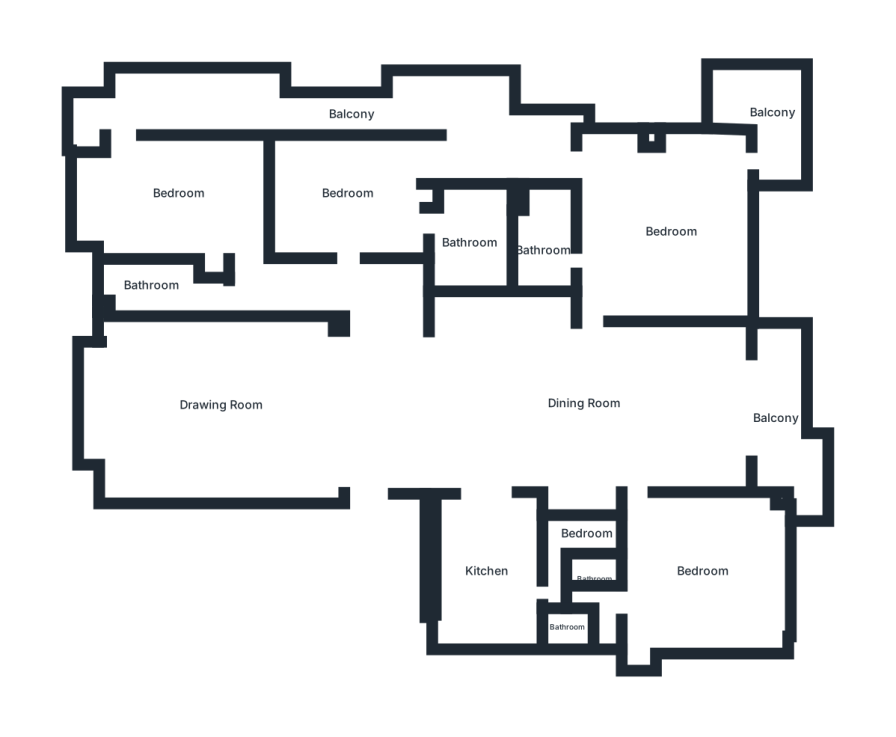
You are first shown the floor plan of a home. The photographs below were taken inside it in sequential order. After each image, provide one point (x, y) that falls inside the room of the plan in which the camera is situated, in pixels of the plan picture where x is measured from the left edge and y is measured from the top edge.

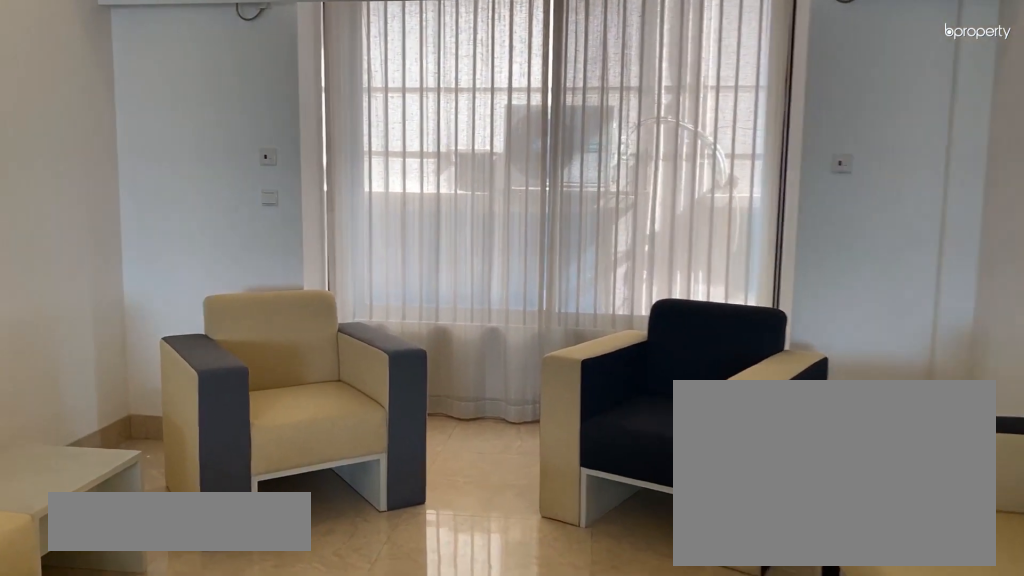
(224, 413)
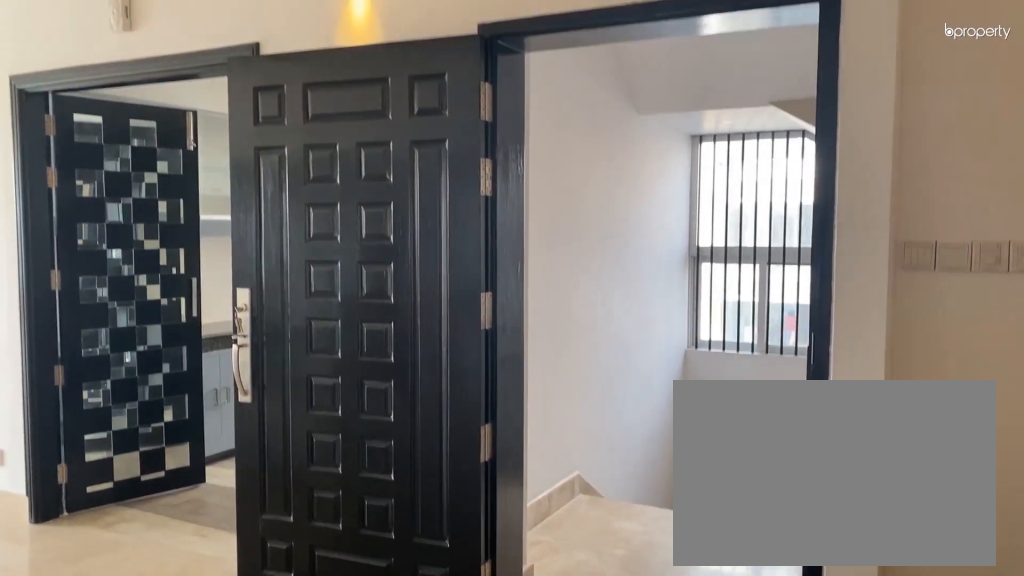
(224, 413)
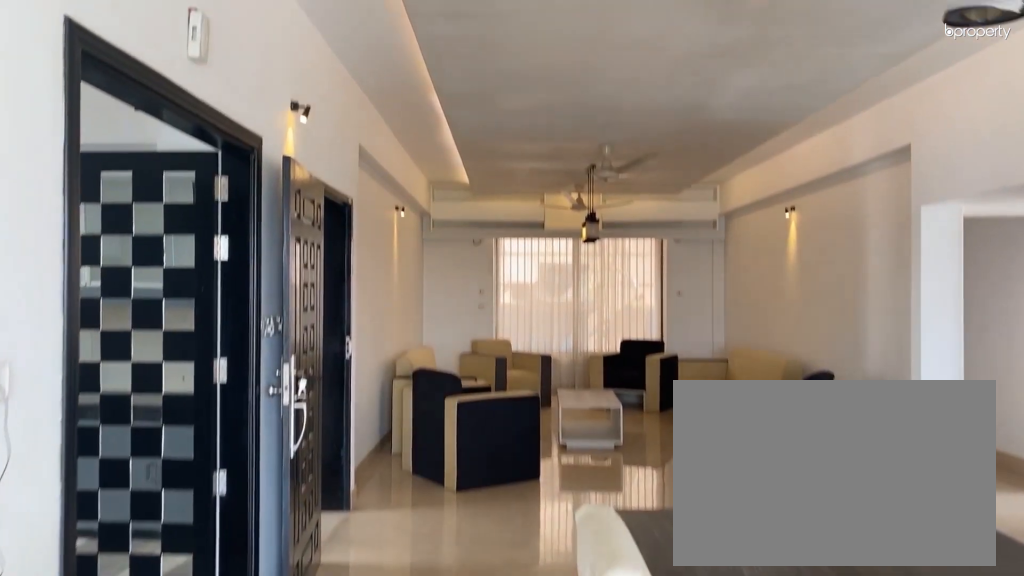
(580, 403)
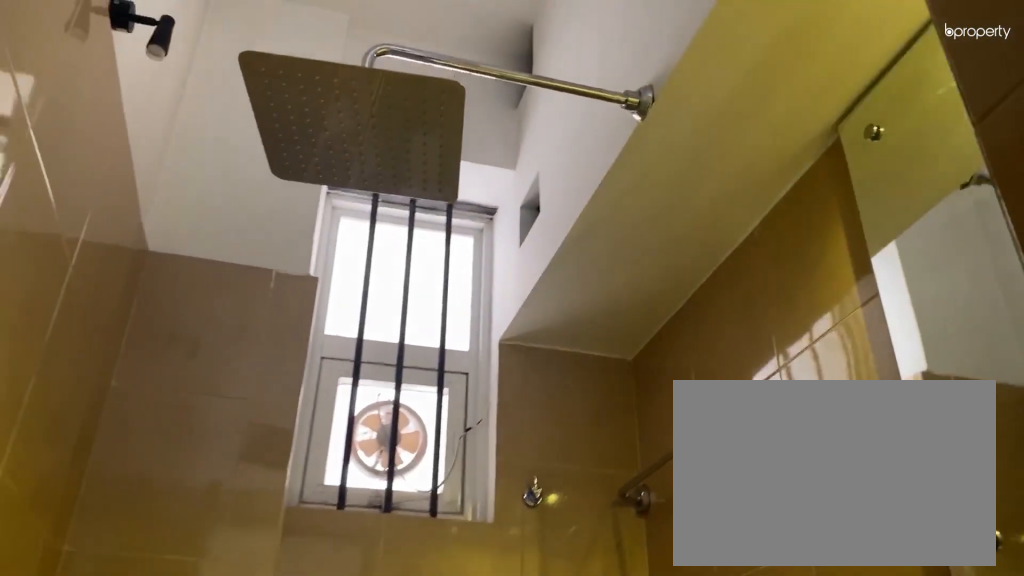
(149, 281)
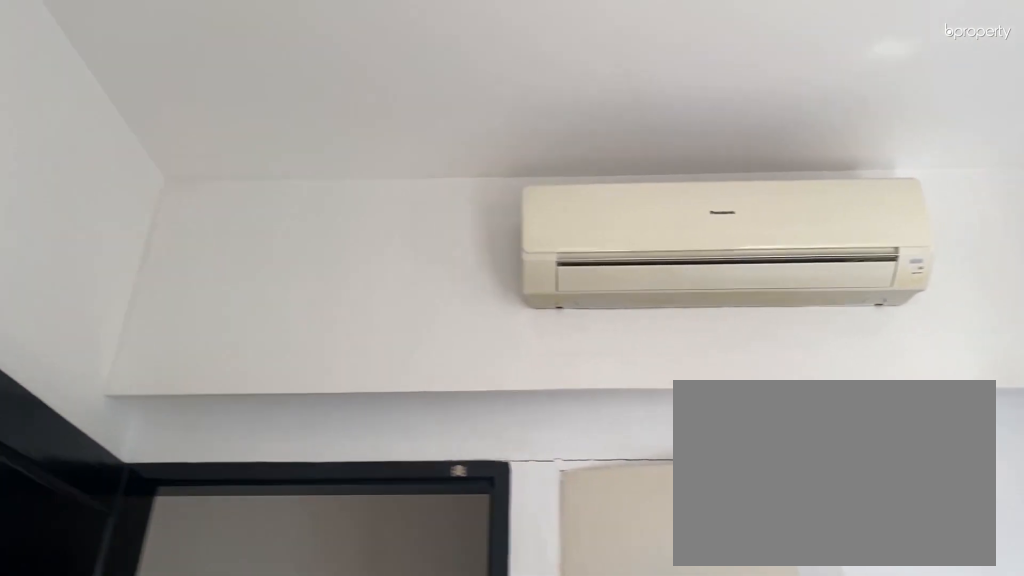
(177, 197)
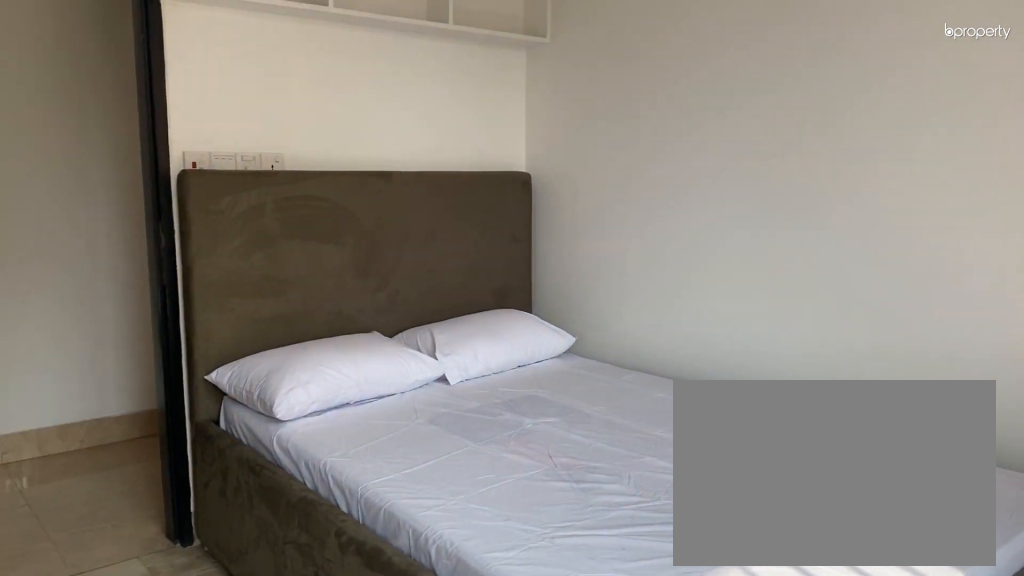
(345, 192)
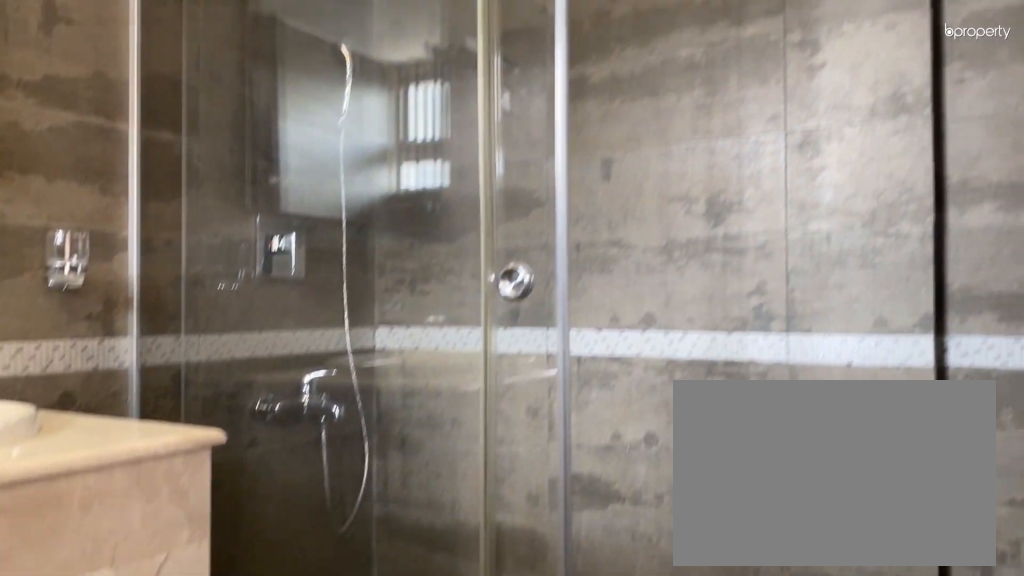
(467, 243)
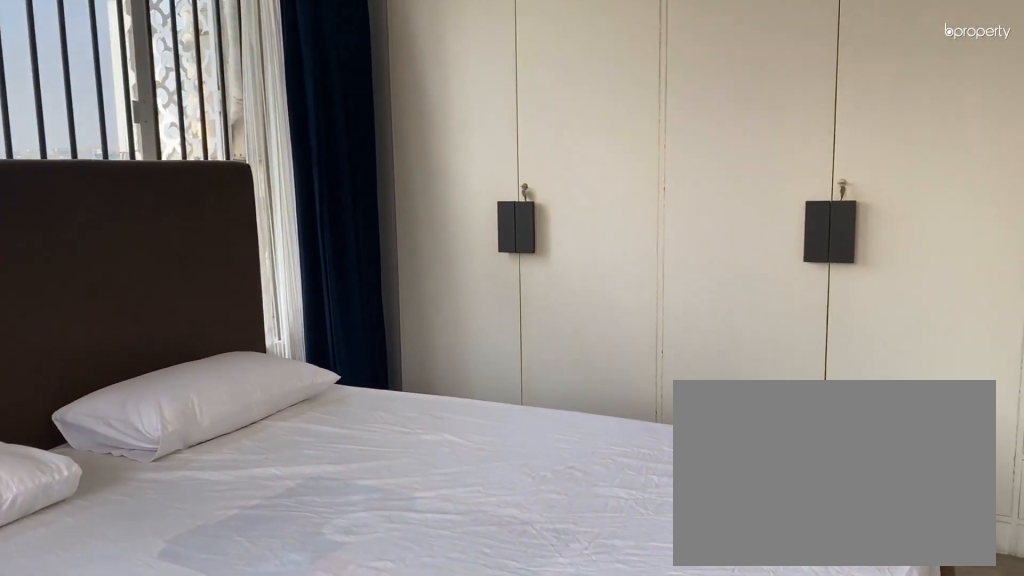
(660, 234)
